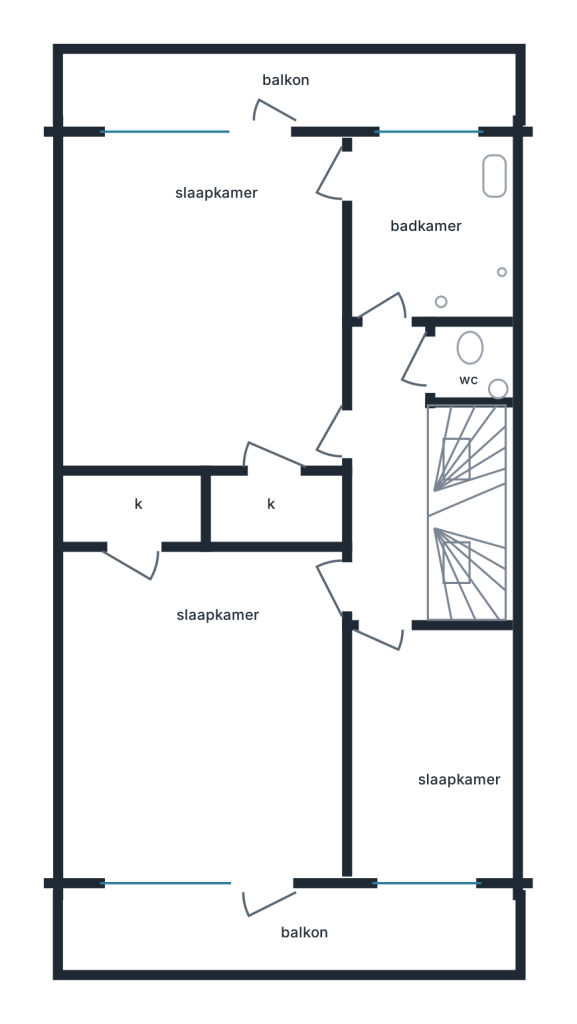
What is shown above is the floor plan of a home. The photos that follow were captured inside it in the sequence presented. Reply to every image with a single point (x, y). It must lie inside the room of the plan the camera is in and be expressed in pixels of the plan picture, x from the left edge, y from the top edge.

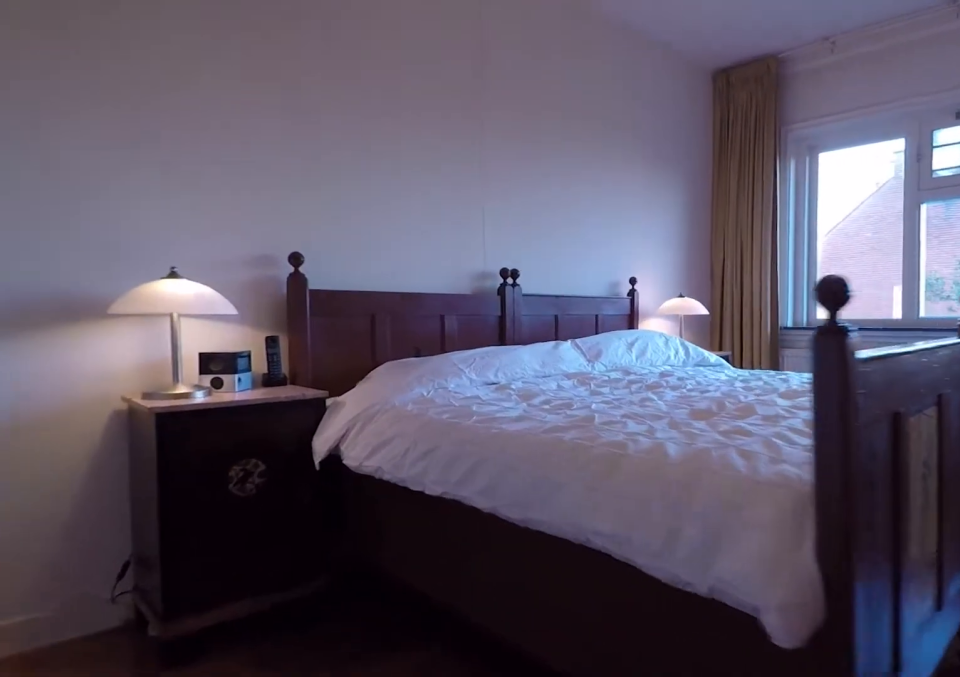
(201, 300)
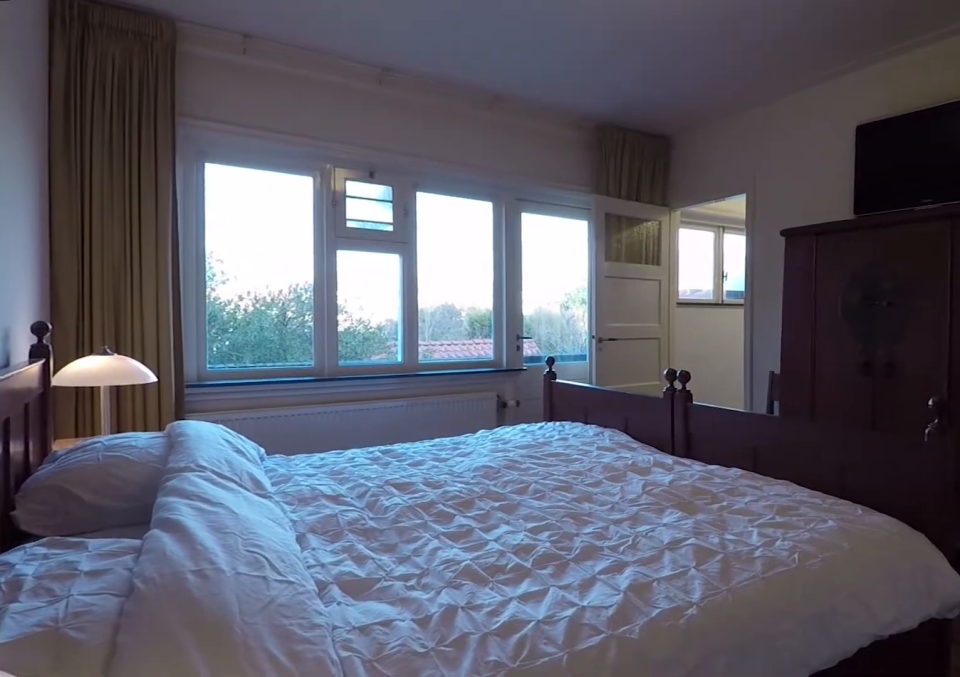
(201, 300)
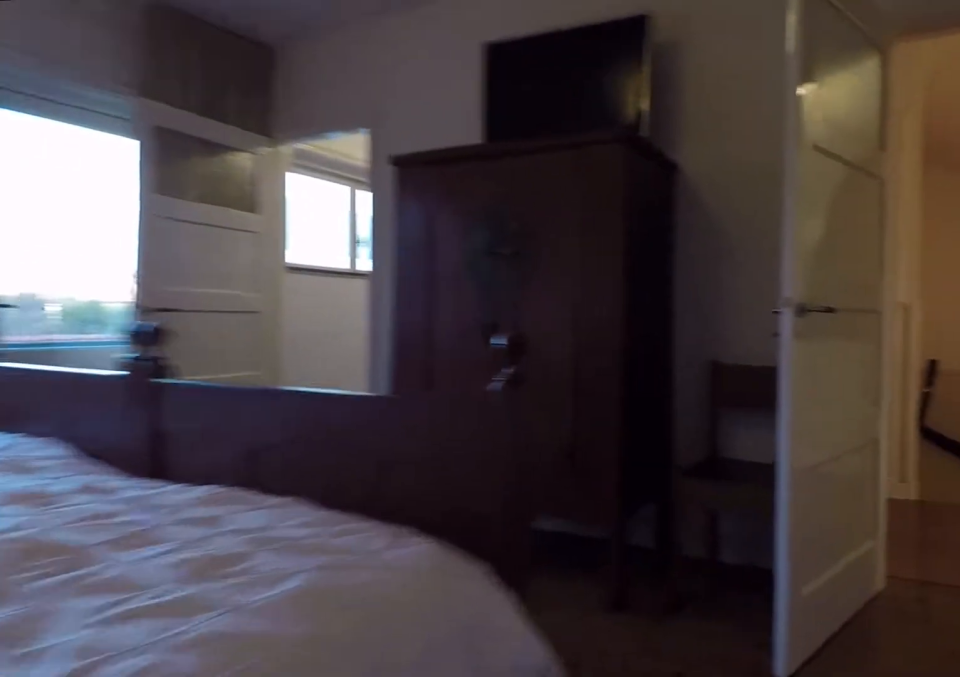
(201, 300)
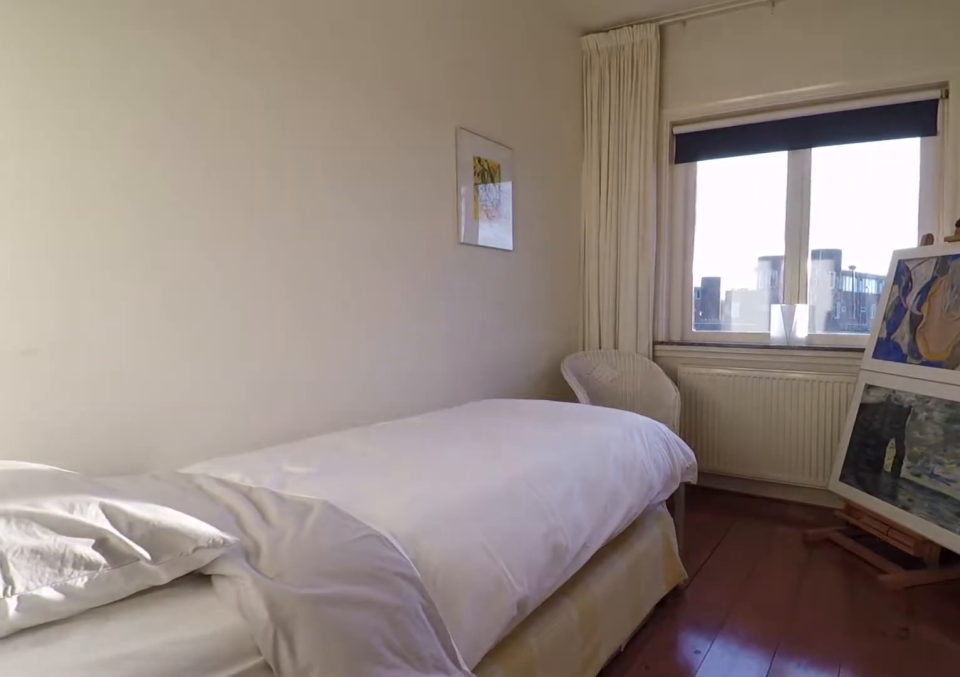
(428, 748)
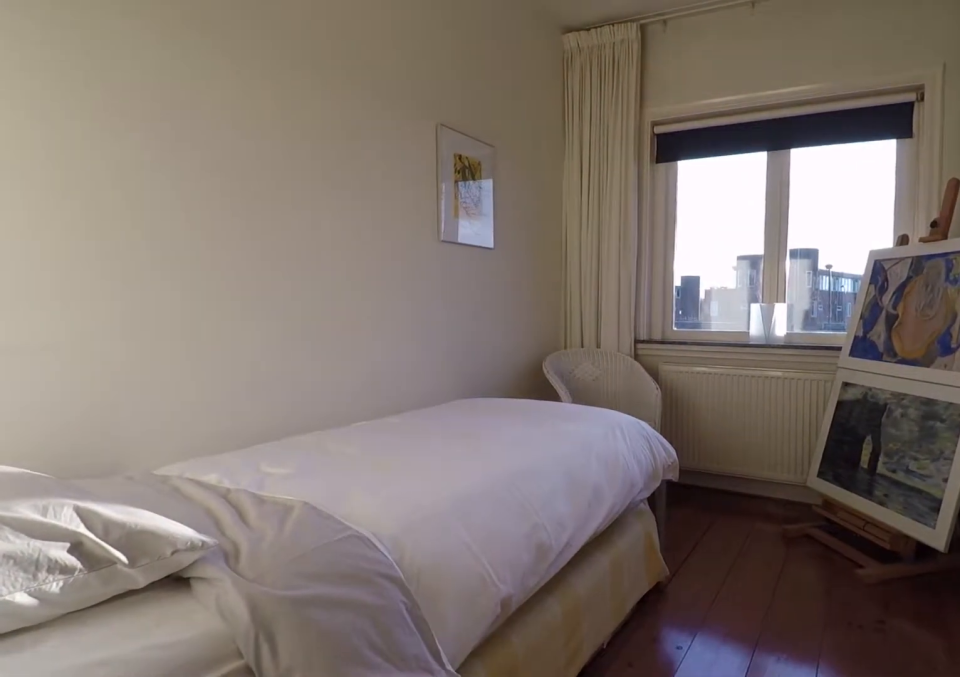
(428, 748)
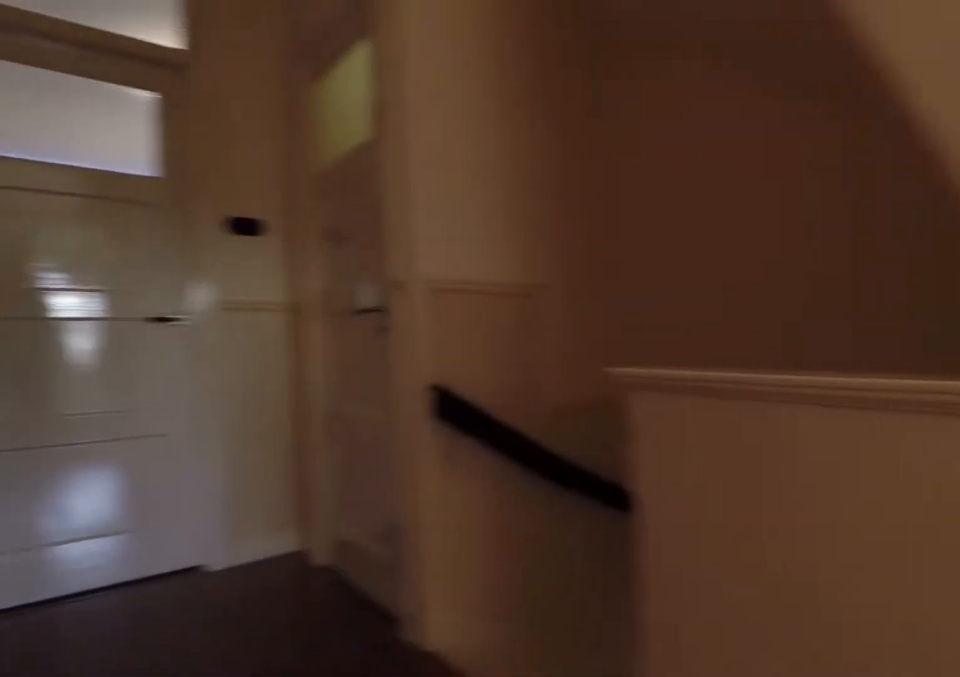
(390, 474)
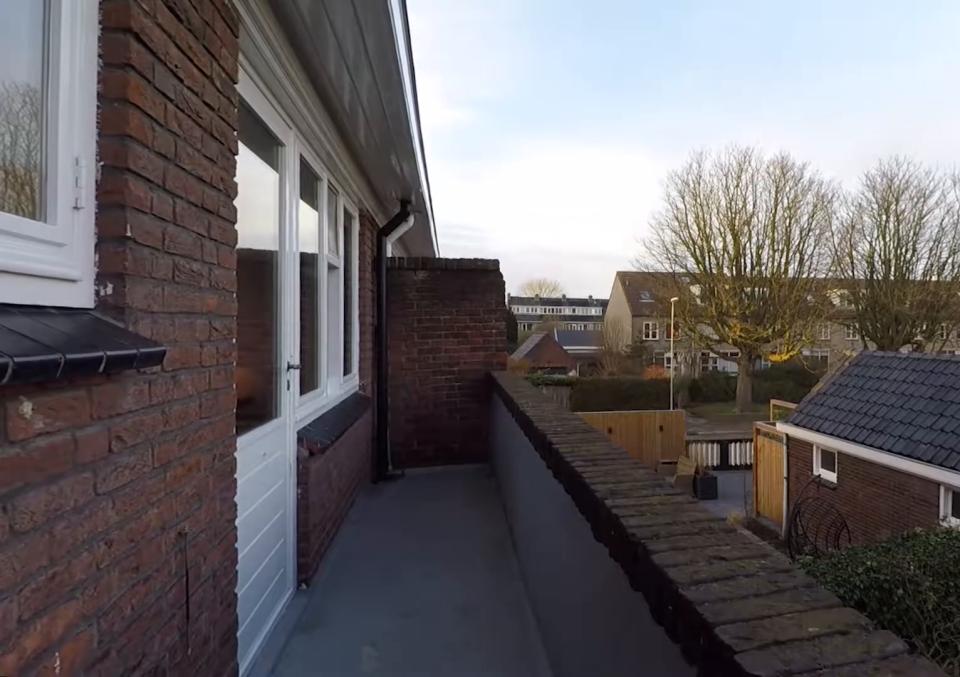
(283, 89)
